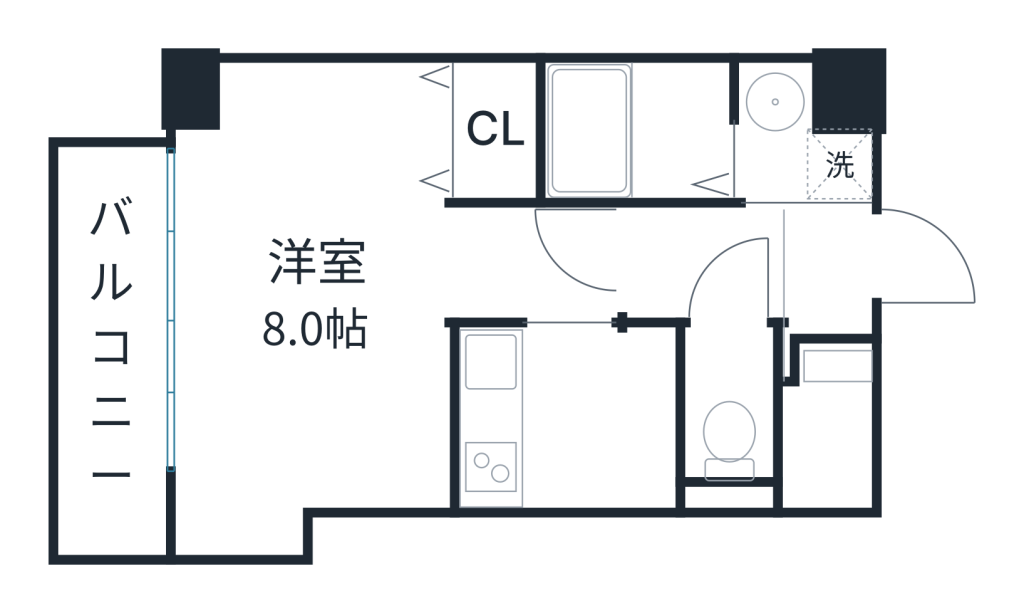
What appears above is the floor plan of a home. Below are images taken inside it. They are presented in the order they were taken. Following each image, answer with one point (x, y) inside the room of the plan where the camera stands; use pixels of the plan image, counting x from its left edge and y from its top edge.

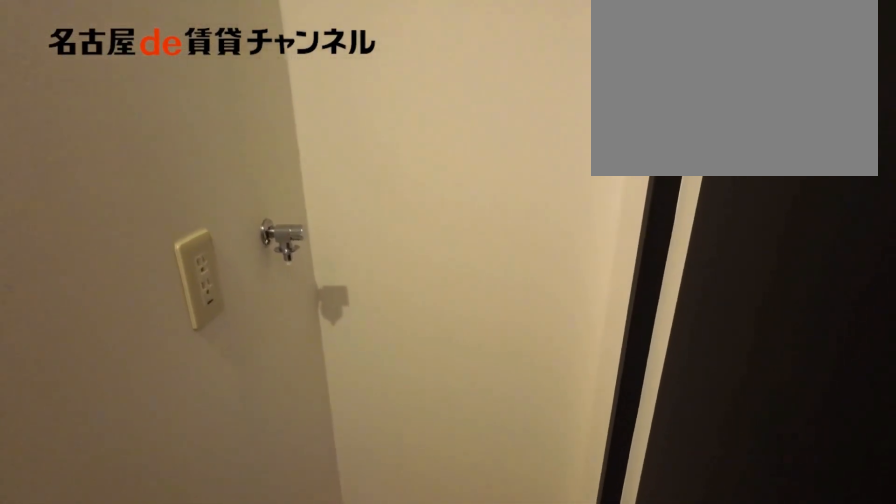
(796, 139)
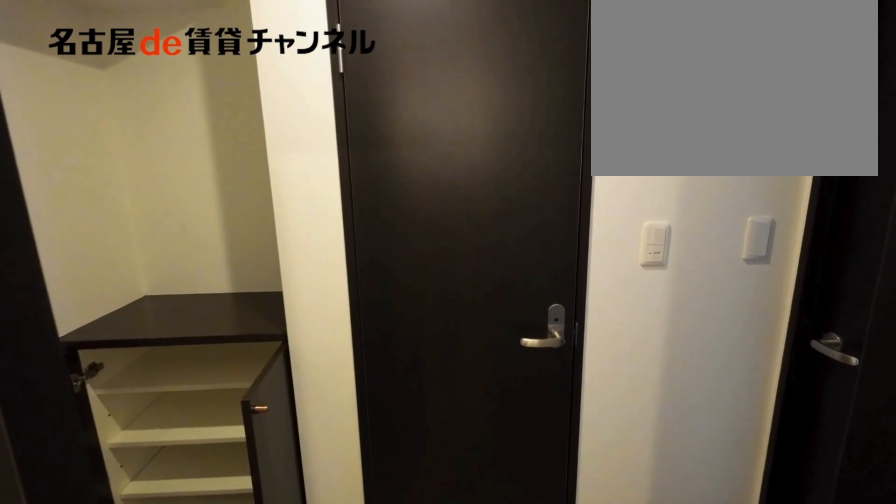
(705, 264)
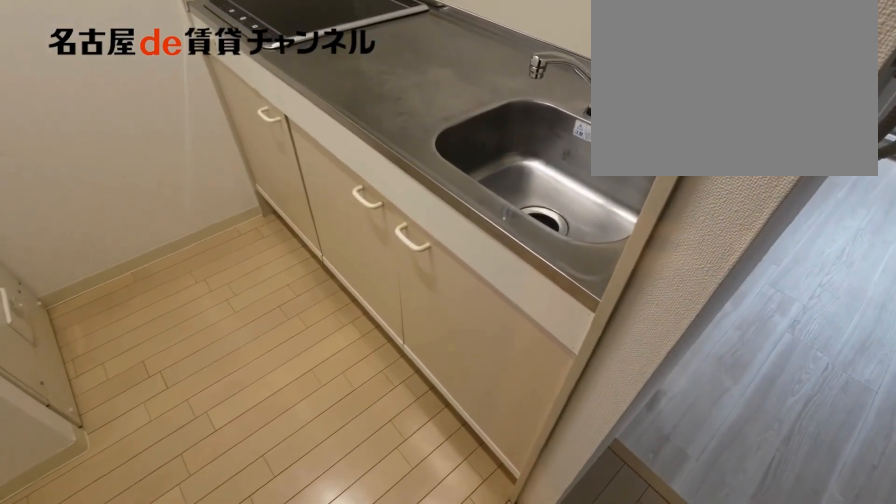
(566, 417)
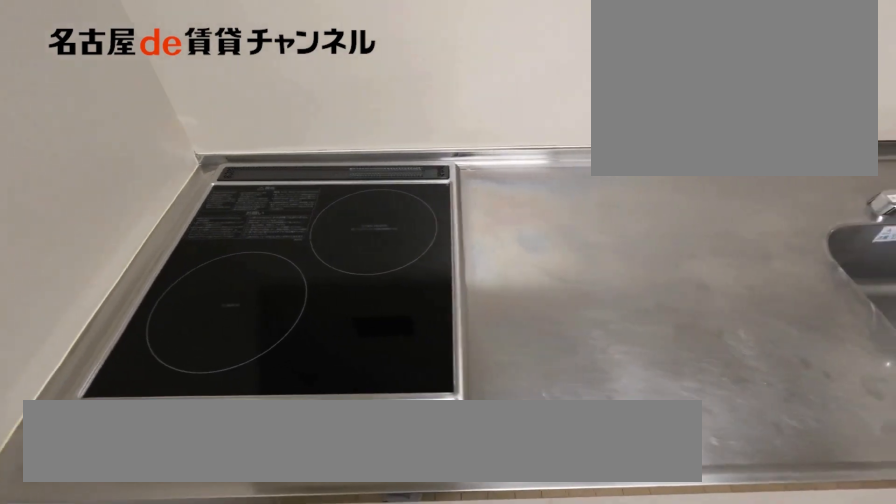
(566, 417)
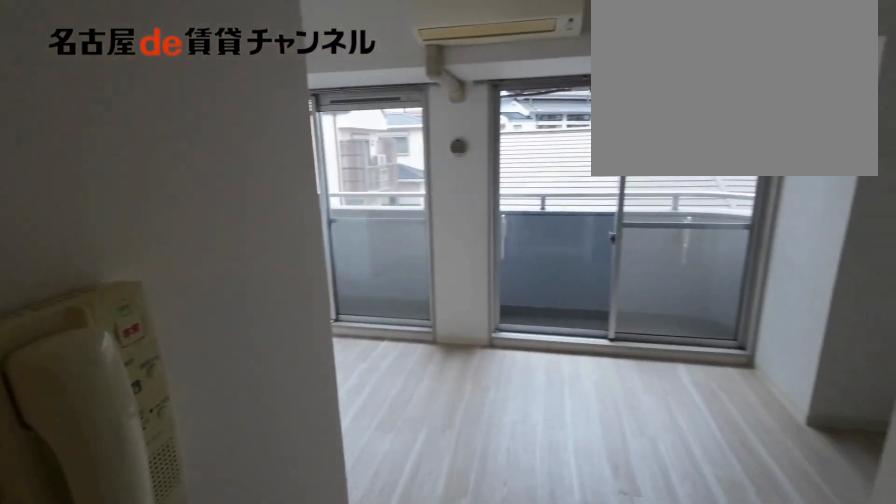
(339, 295)
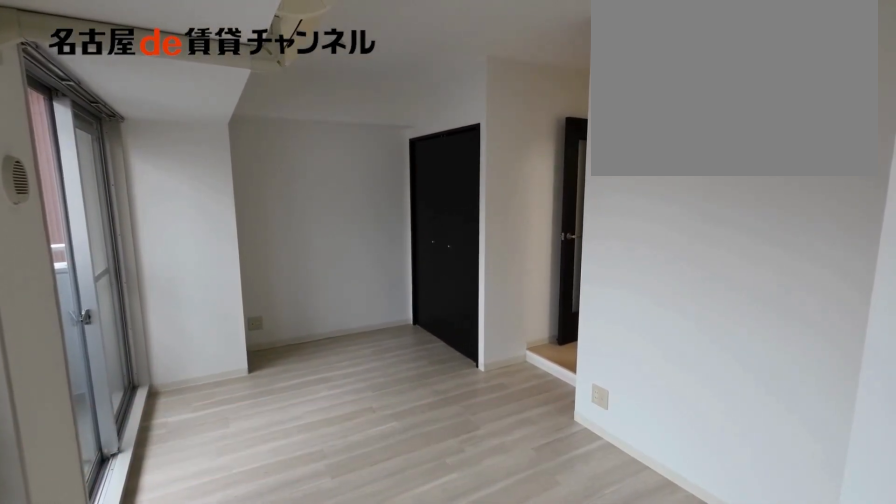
(339, 295)
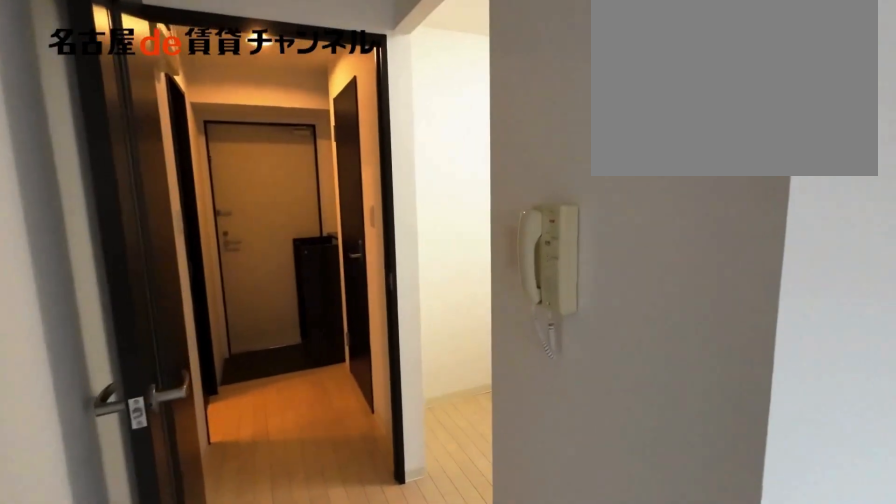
(532, 264)
